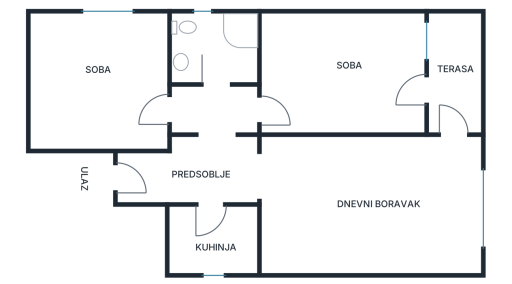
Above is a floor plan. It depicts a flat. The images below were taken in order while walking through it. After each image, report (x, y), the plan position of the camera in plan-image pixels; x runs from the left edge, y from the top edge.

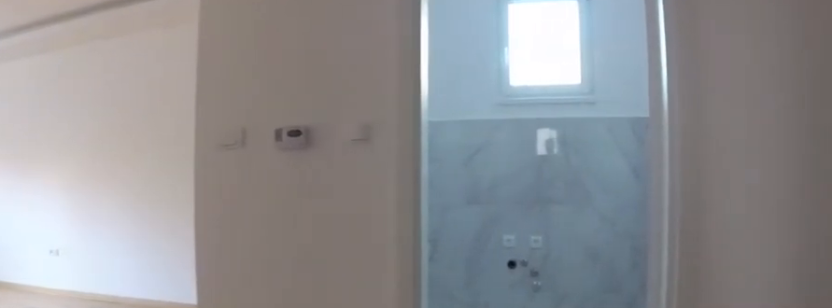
(207, 124)
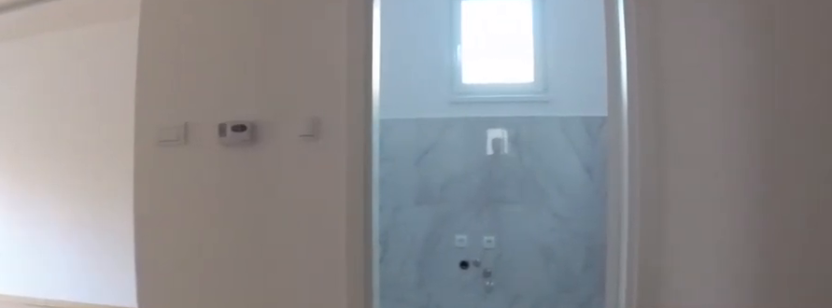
(209, 128)
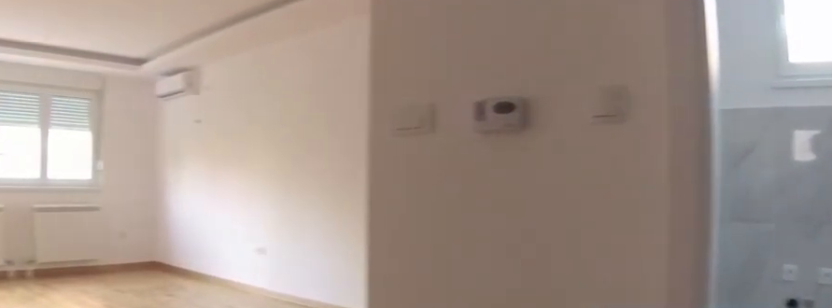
(210, 171)
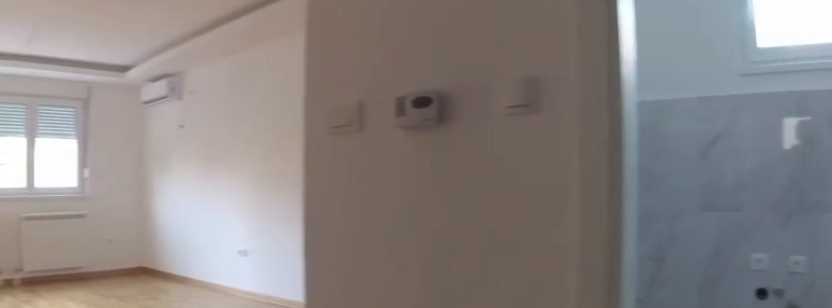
(210, 171)
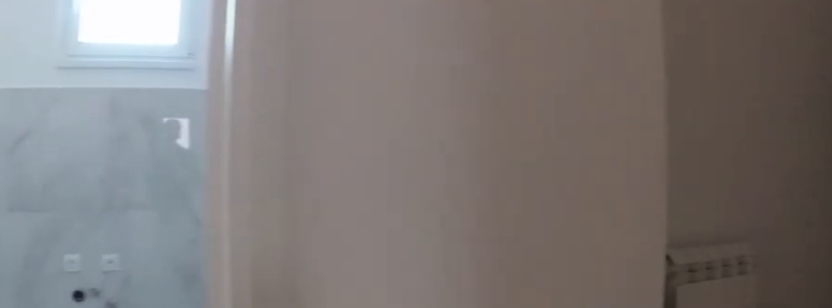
(208, 173)
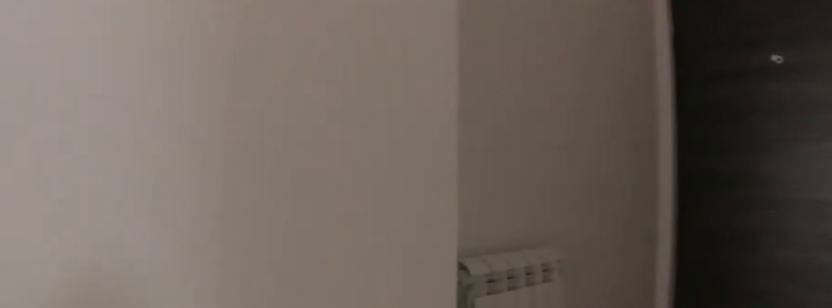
(207, 173)
